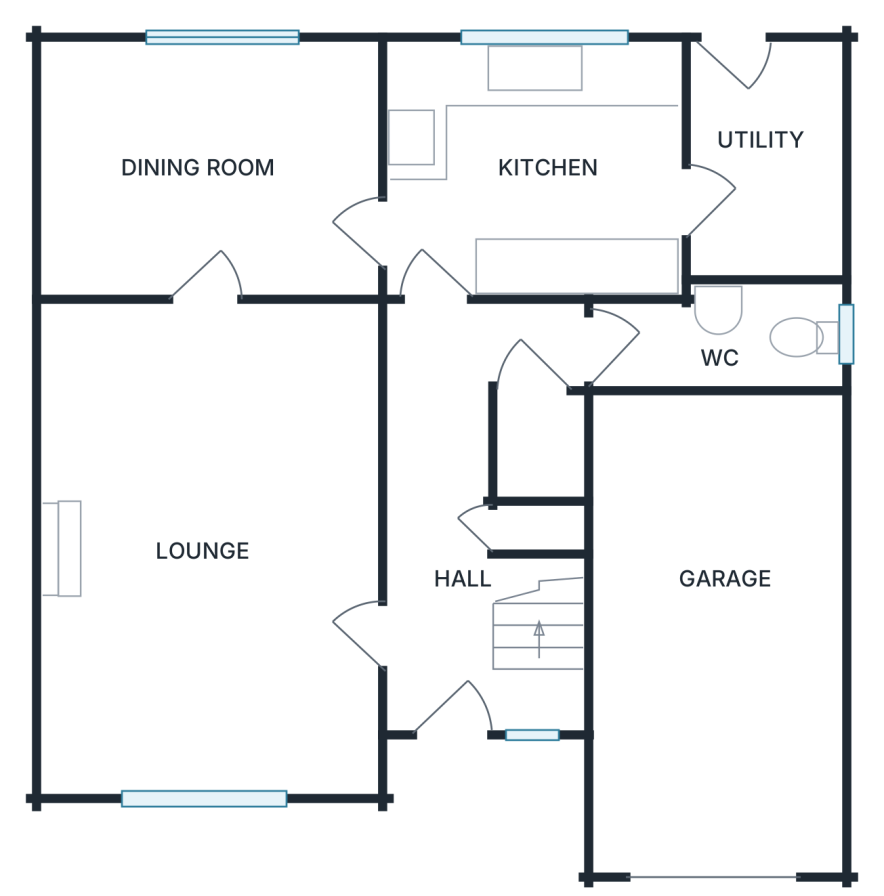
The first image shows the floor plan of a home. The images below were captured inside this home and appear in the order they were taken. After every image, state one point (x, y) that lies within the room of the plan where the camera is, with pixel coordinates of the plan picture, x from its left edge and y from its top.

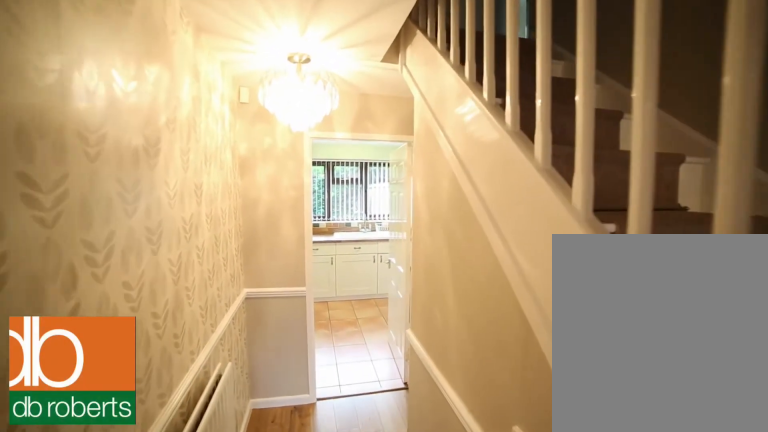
(459, 494)
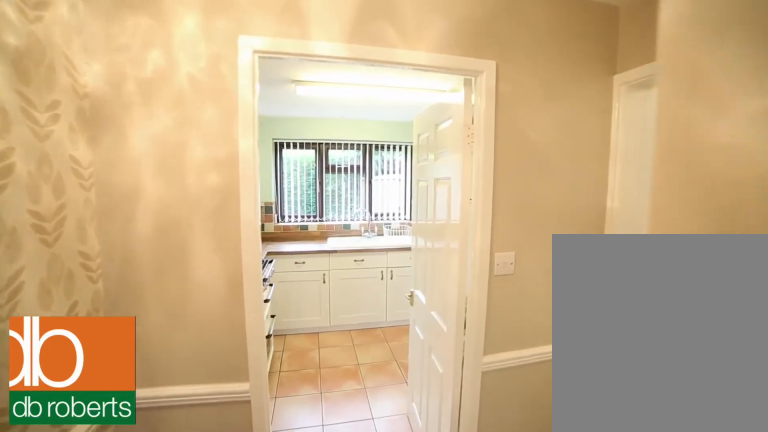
(459, 494)
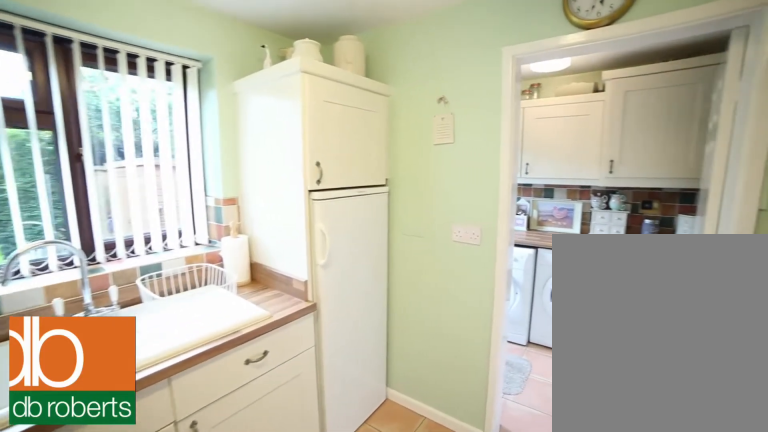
(537, 170)
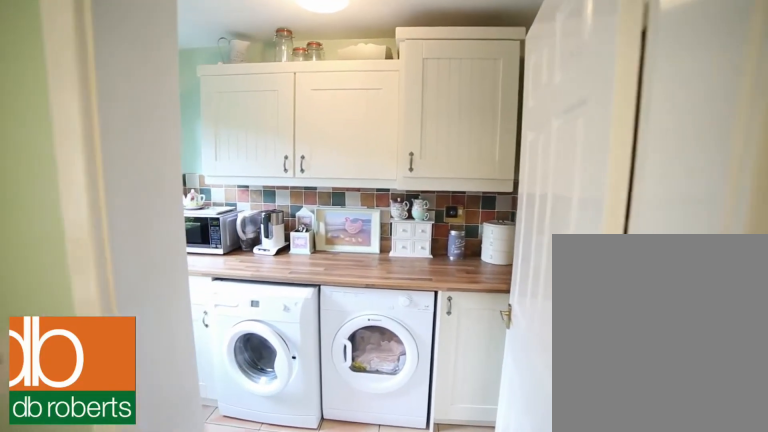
(769, 163)
